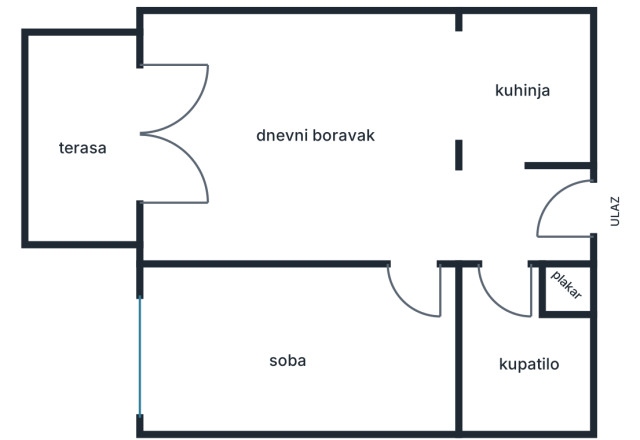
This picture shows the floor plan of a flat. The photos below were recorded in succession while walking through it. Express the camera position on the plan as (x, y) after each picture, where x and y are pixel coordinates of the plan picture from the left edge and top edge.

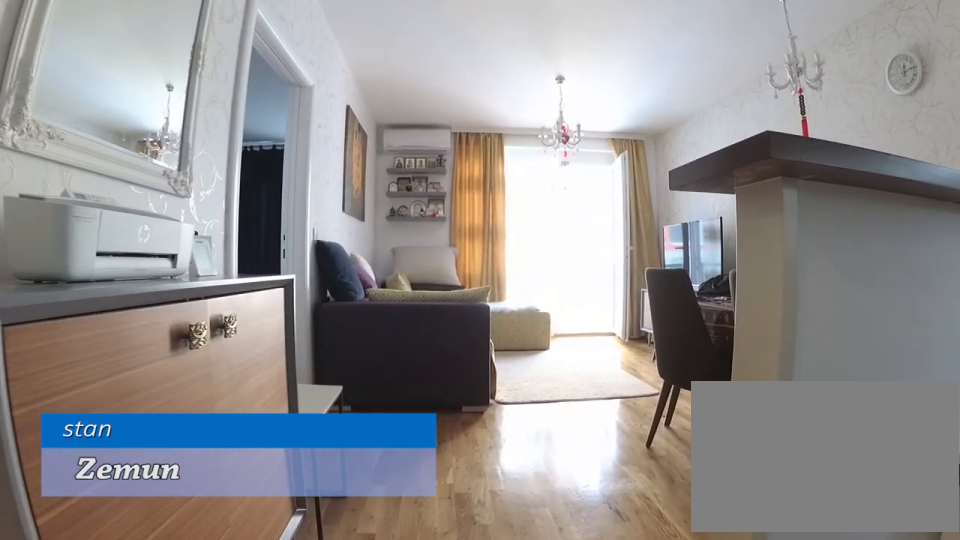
(534, 216)
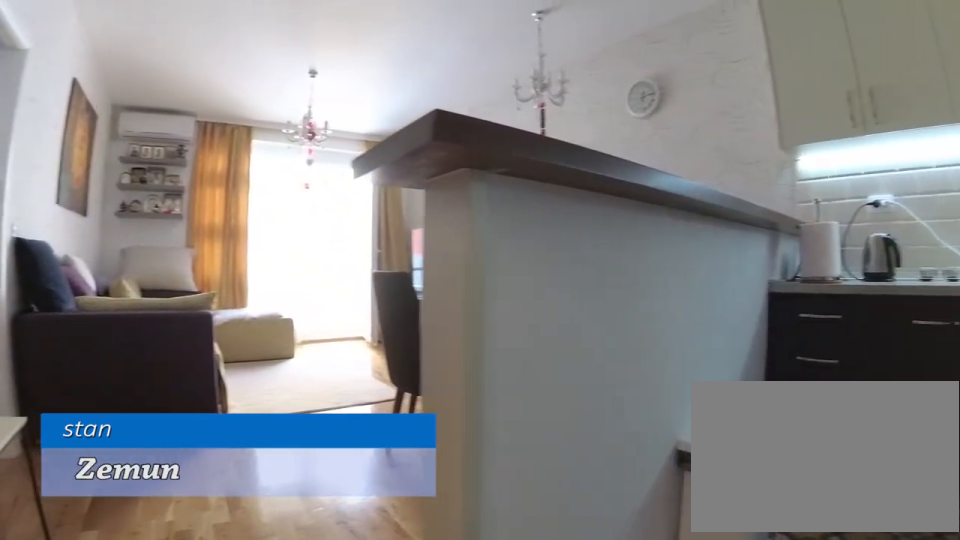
(515, 212)
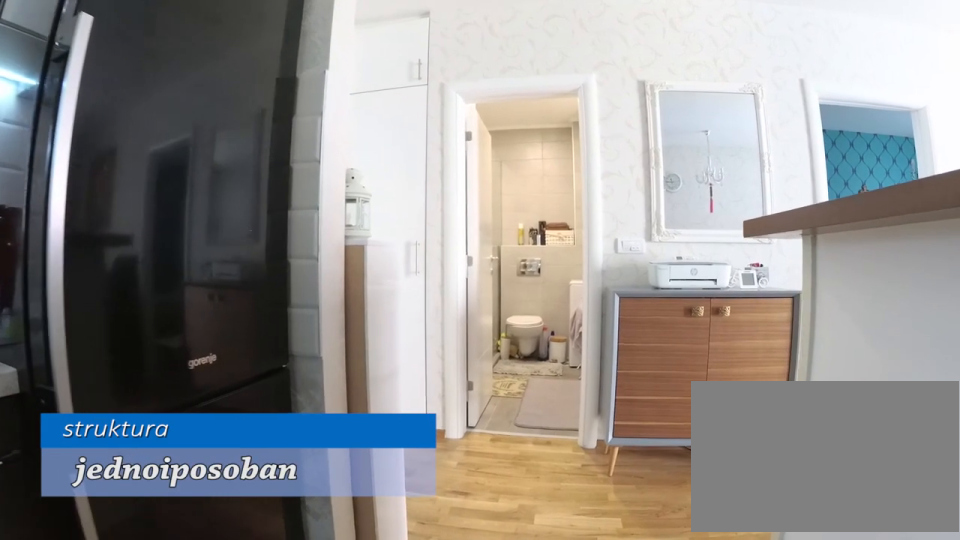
(499, 64)
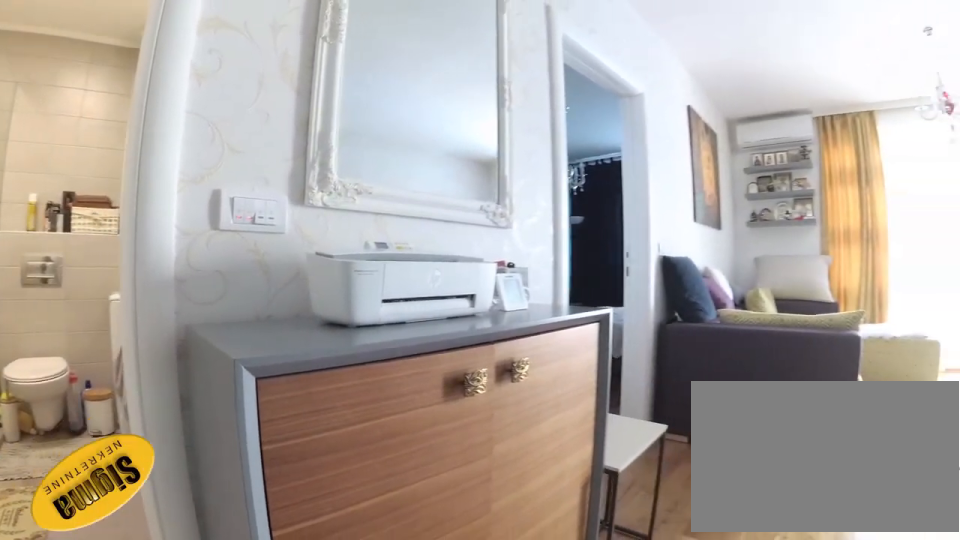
(515, 179)
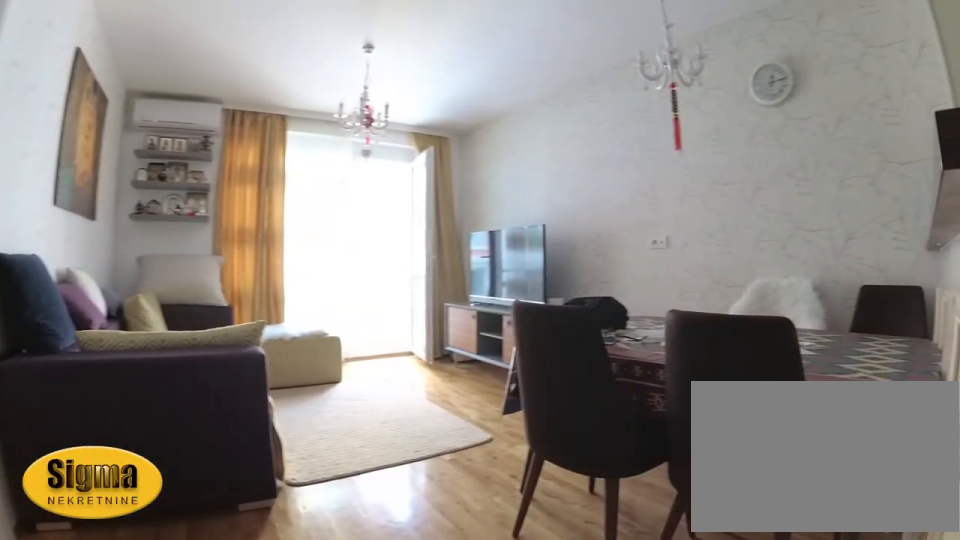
(491, 200)
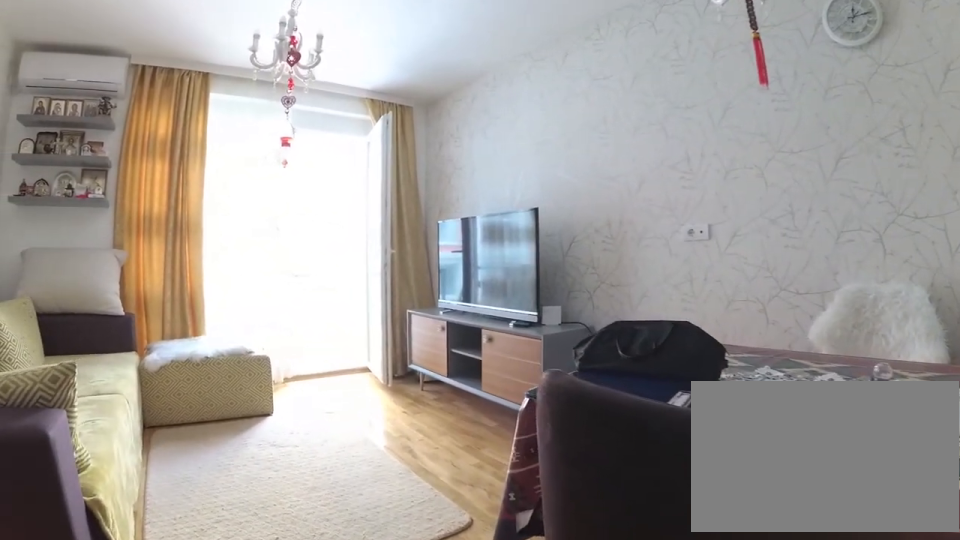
(431, 171)
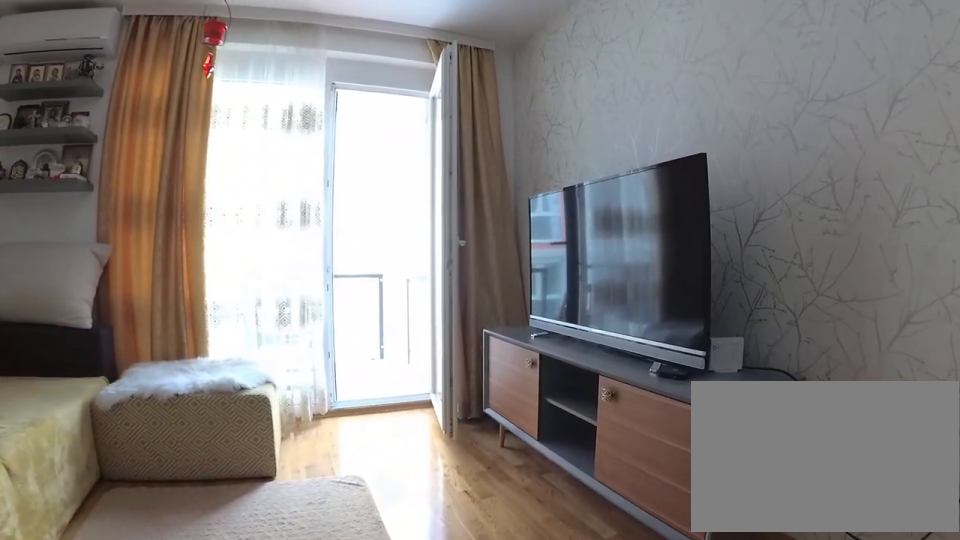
(382, 133)
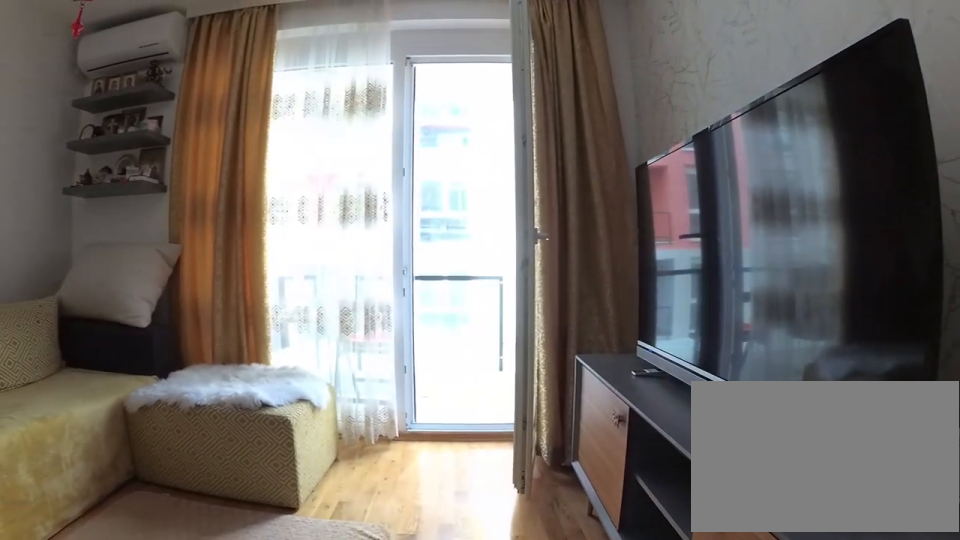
(351, 73)
